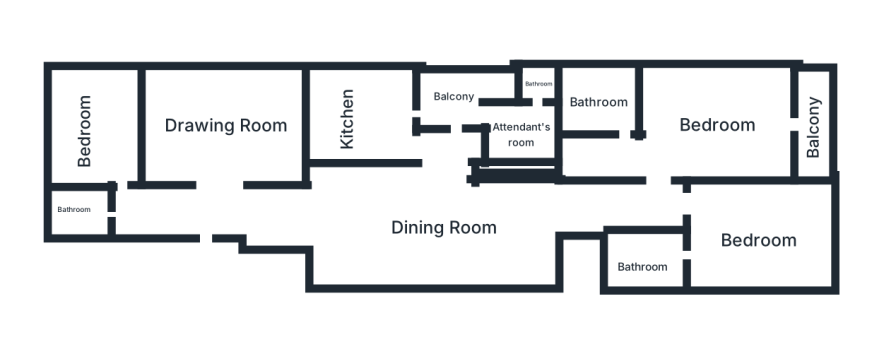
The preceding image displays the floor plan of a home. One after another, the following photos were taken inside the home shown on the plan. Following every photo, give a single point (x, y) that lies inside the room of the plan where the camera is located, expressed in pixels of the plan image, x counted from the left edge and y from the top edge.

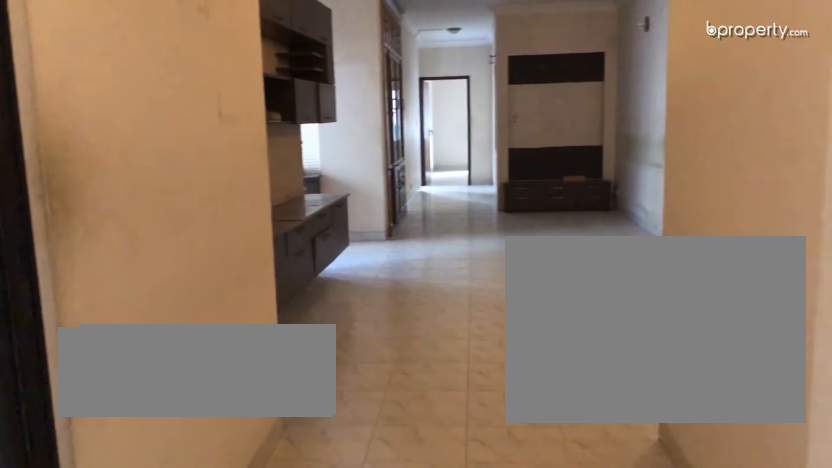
(213, 197)
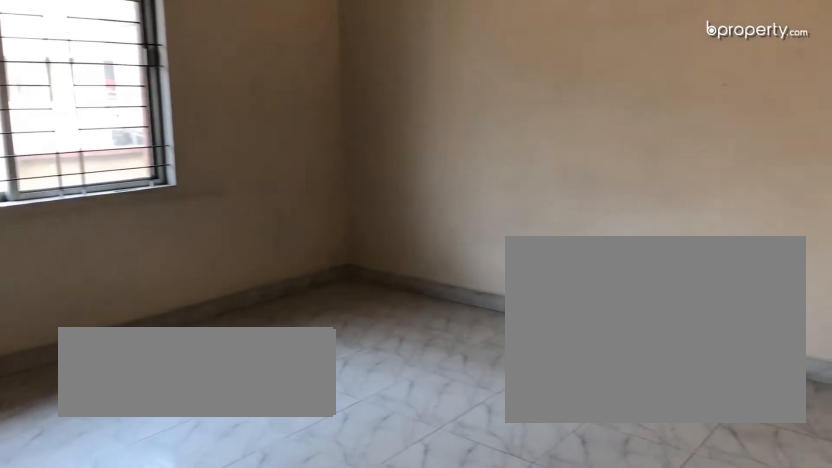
(215, 132)
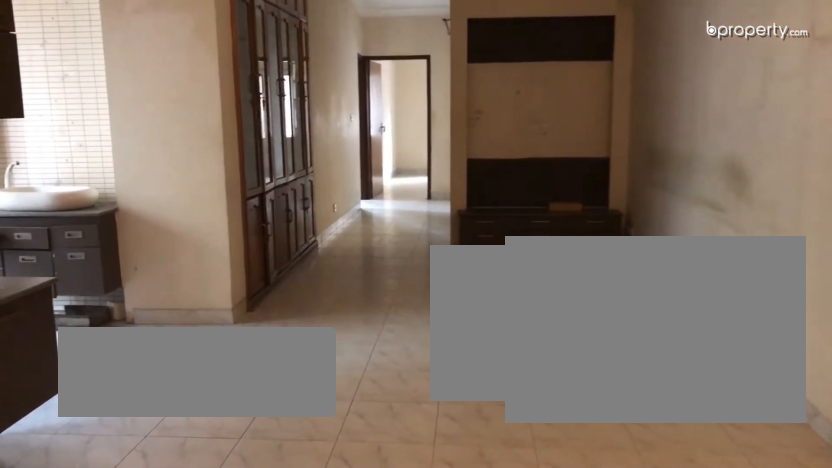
(373, 220)
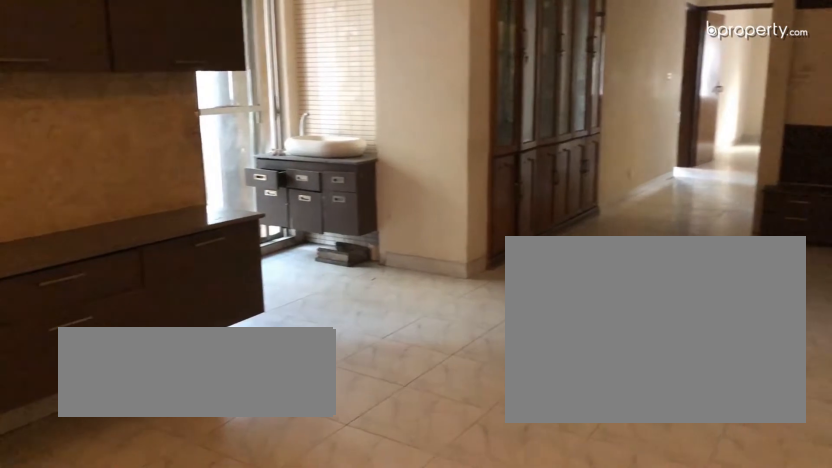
(373, 220)
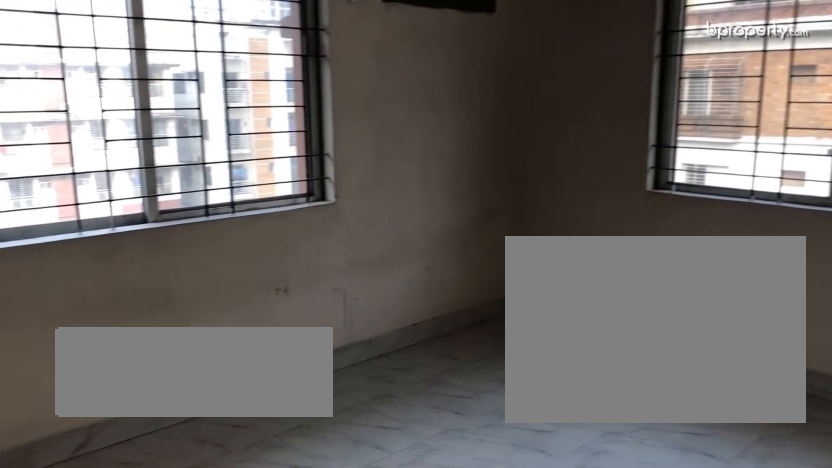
(83, 124)
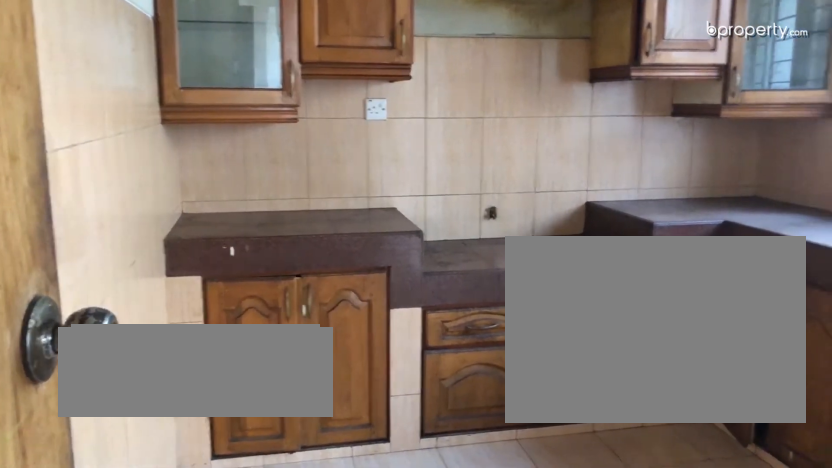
(377, 108)
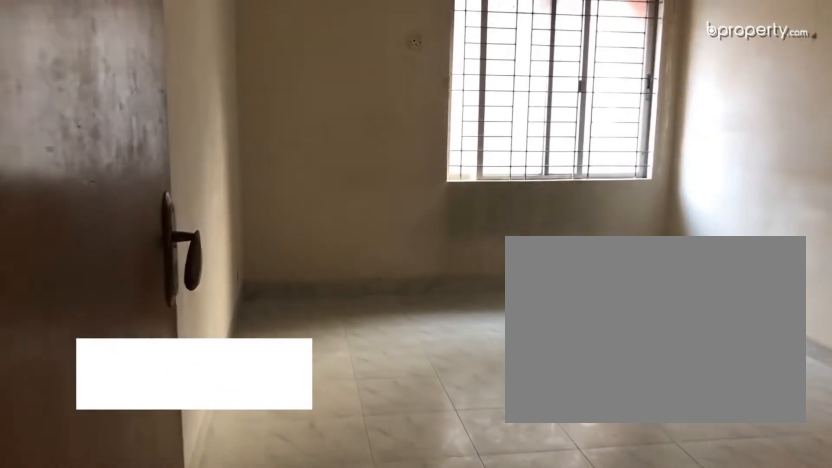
(755, 211)
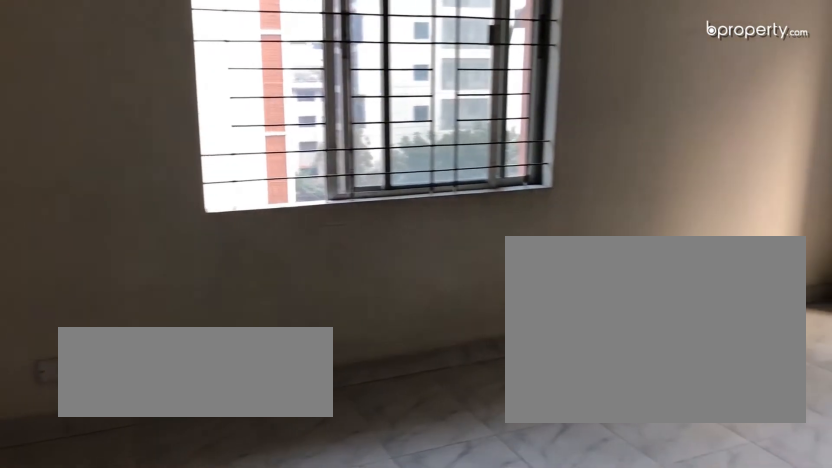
(712, 116)
